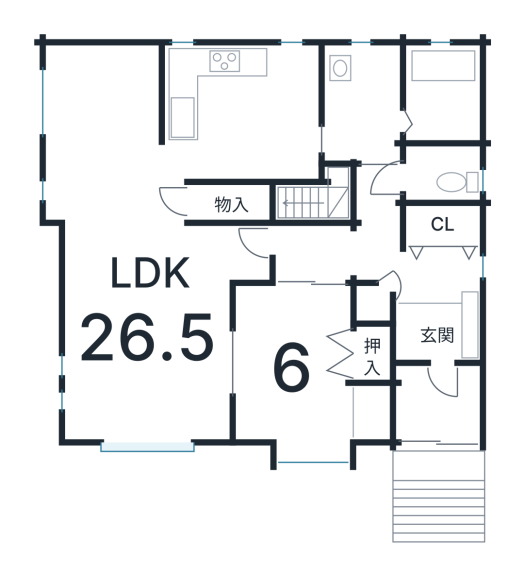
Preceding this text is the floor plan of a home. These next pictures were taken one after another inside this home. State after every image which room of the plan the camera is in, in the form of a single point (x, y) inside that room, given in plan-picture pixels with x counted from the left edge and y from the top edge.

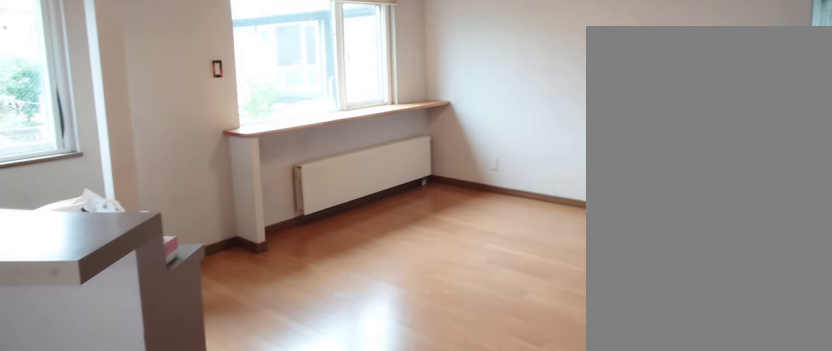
(88, 129)
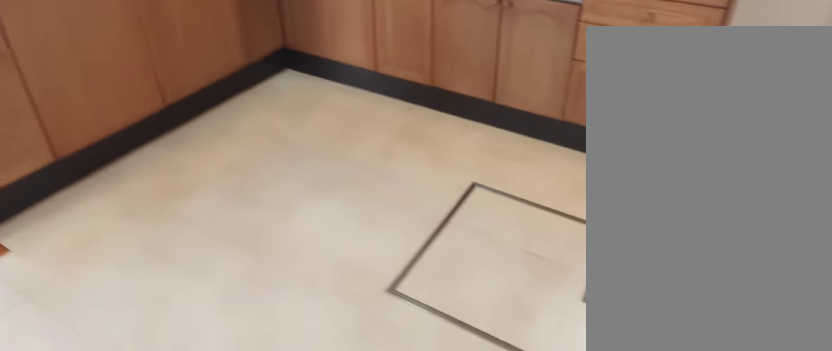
(241, 118)
